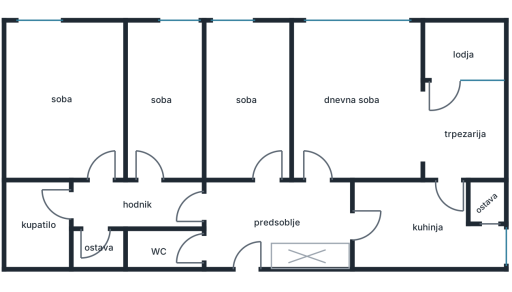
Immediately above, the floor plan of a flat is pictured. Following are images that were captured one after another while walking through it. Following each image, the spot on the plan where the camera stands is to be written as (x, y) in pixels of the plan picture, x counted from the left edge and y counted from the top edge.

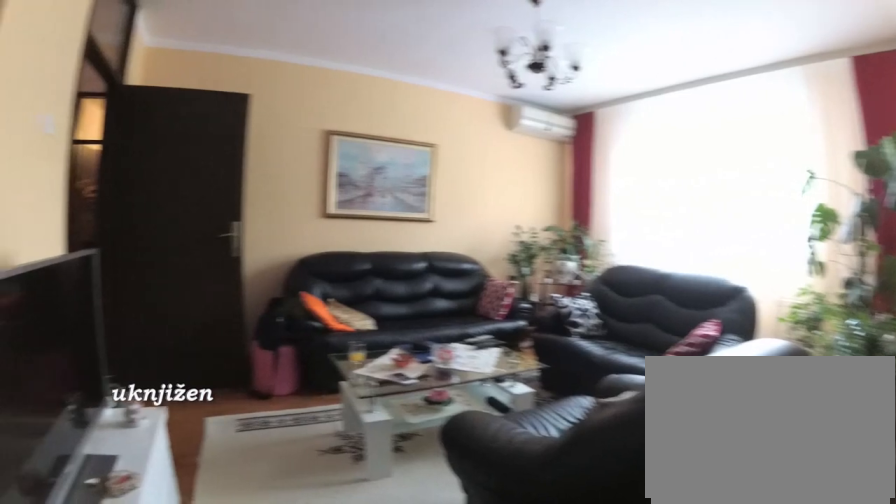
(436, 167)
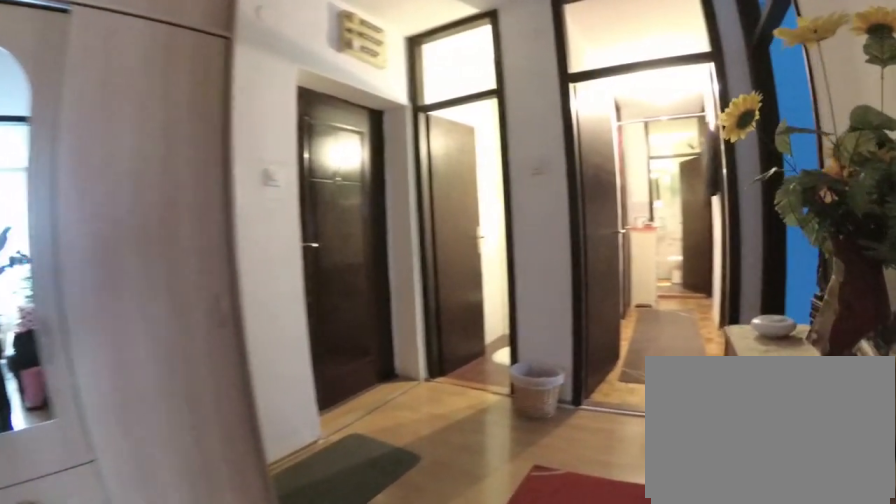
(316, 193)
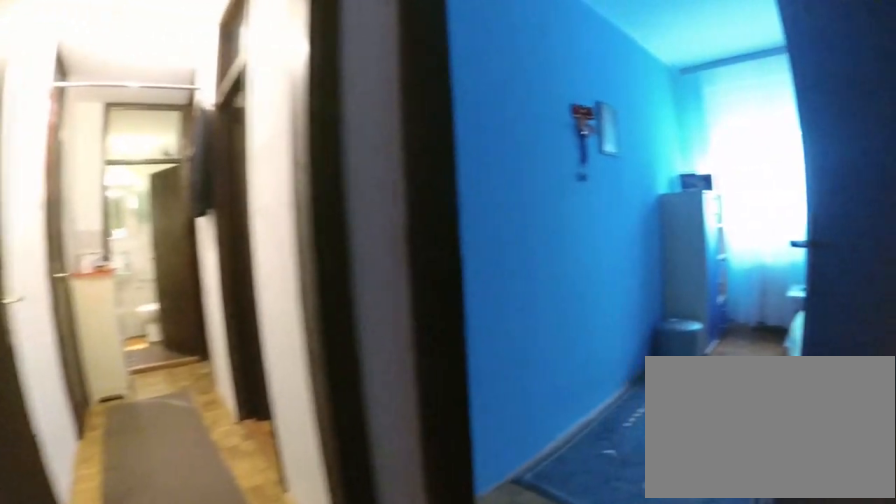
(281, 207)
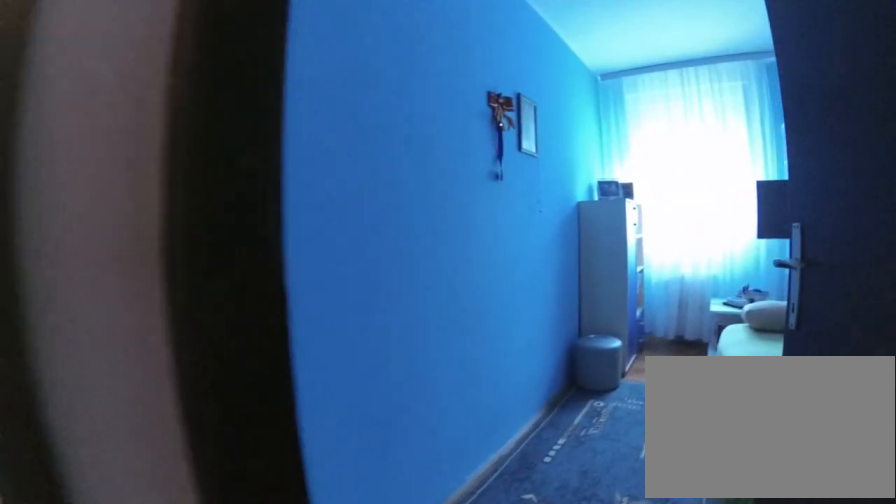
(273, 203)
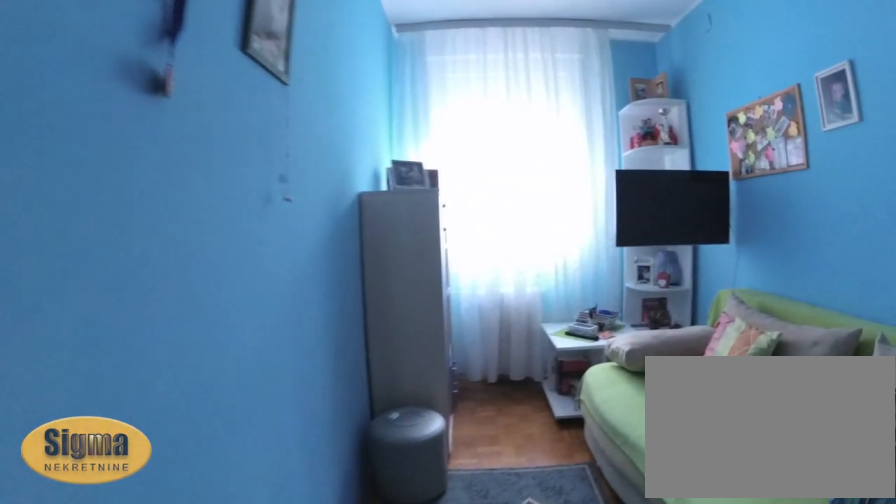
(266, 145)
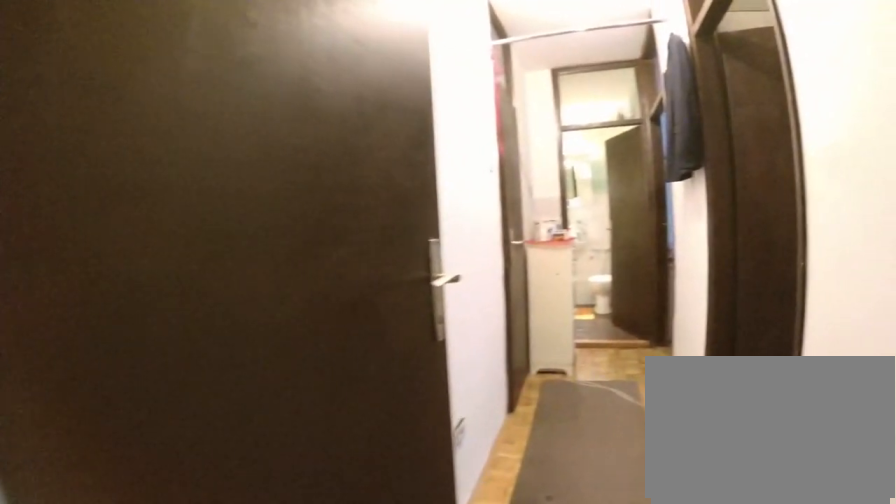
(249, 209)
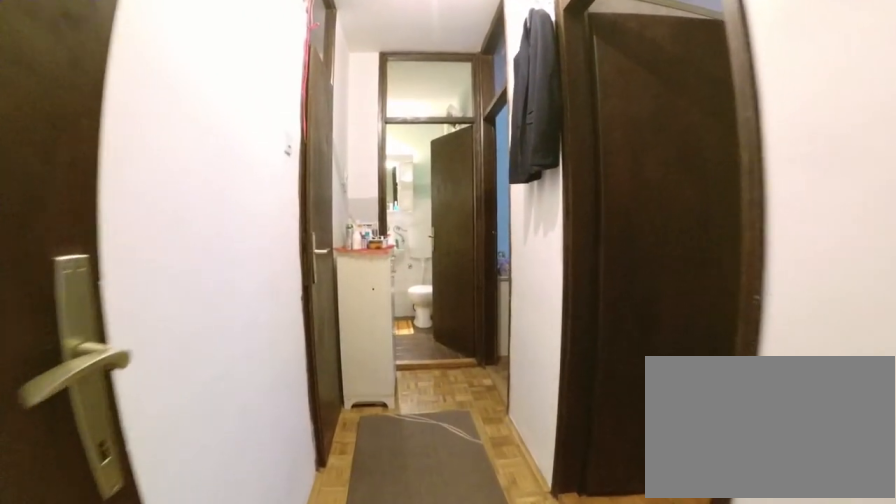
(232, 208)
